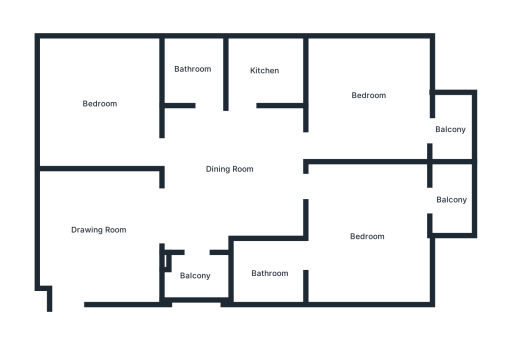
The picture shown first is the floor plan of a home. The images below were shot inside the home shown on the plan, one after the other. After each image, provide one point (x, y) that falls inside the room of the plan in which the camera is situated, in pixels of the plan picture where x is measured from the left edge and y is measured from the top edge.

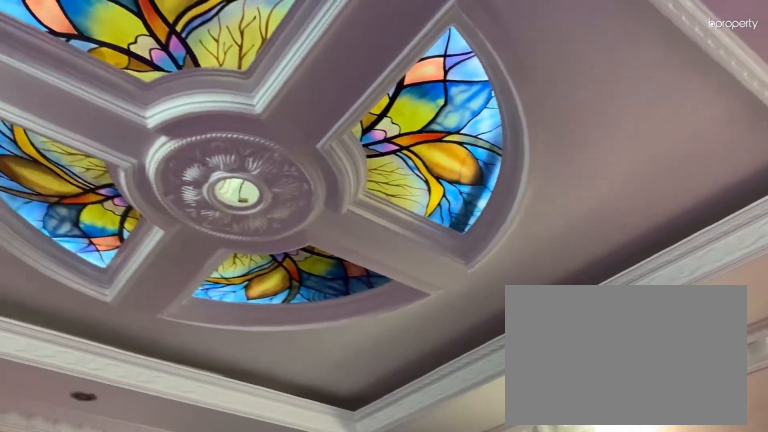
(97, 230)
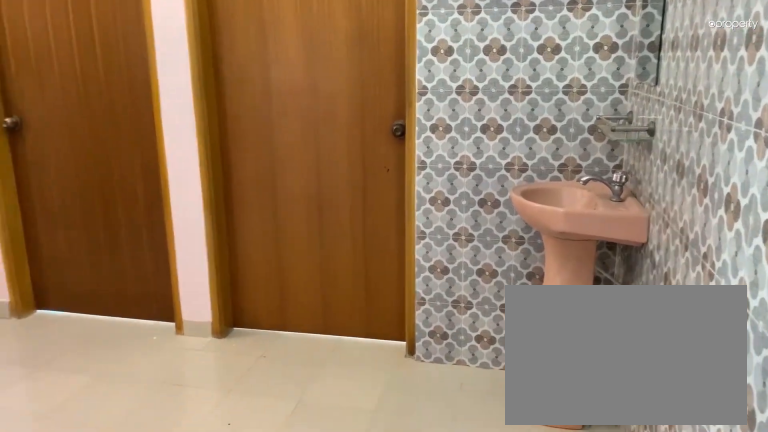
(228, 168)
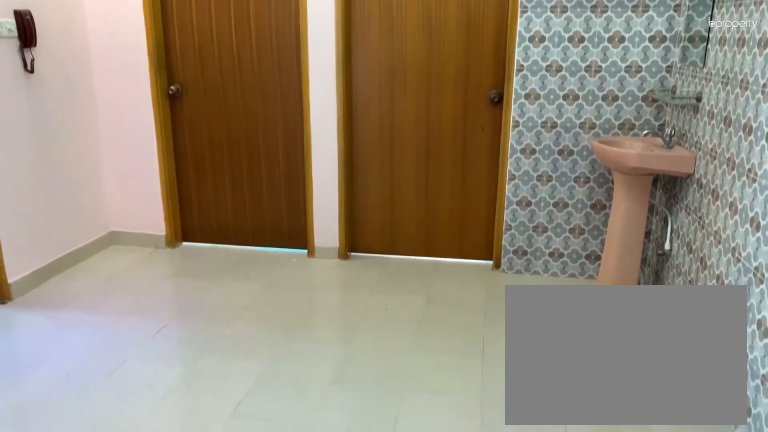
(228, 168)
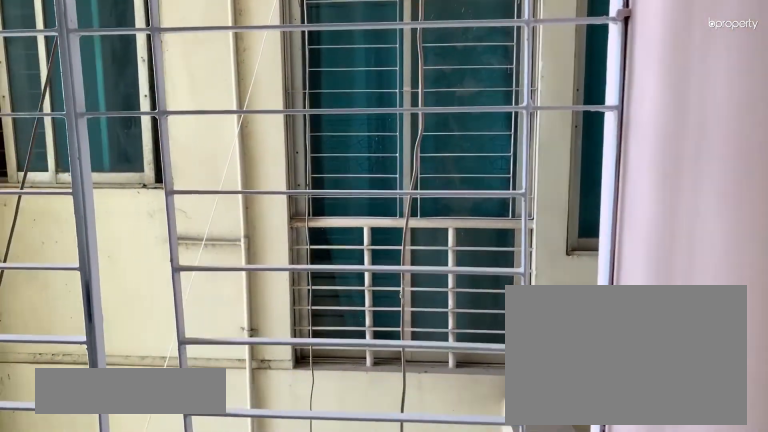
(196, 280)
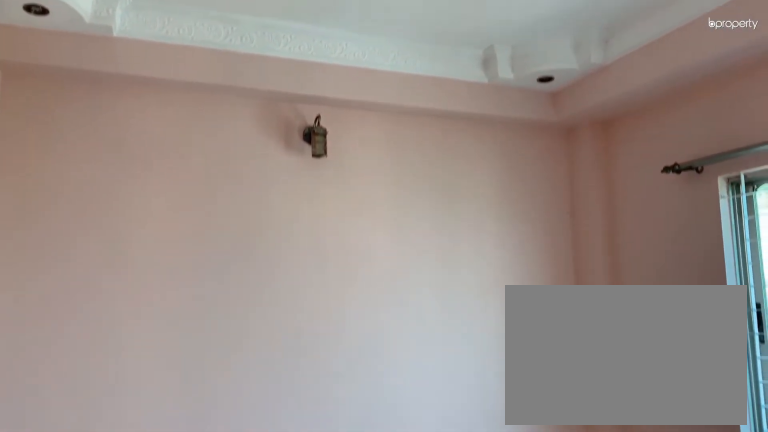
(102, 102)
